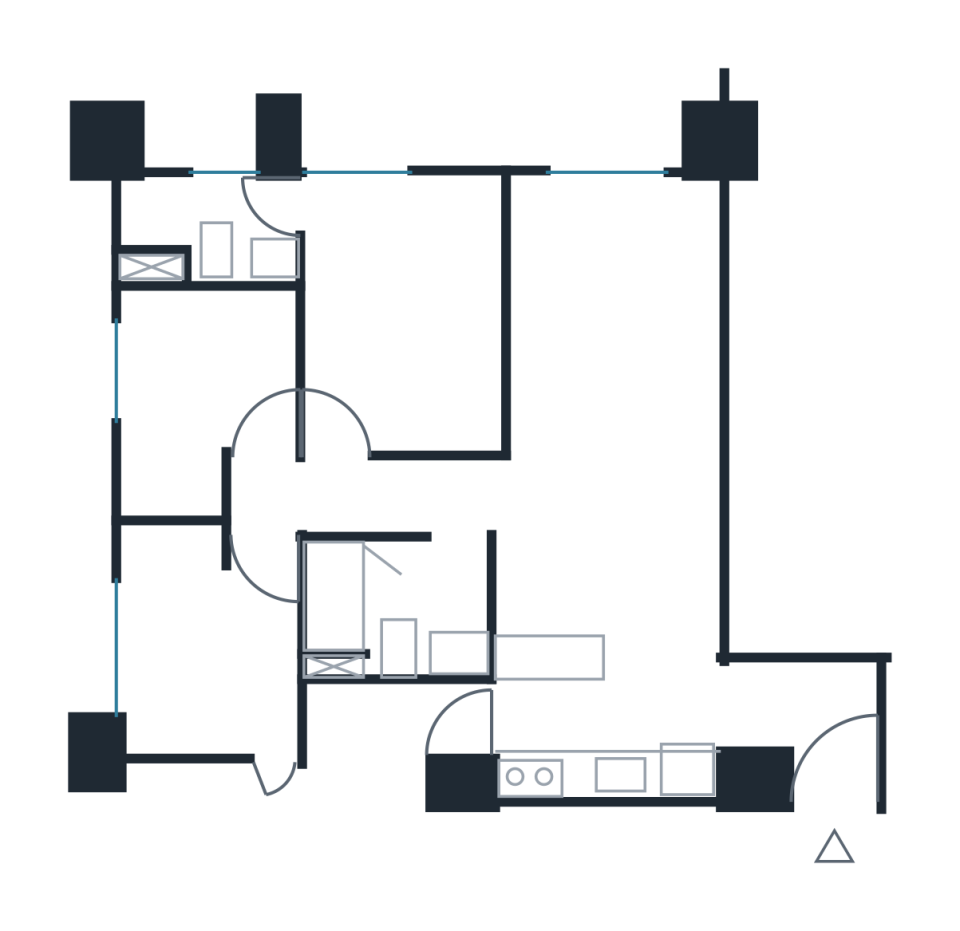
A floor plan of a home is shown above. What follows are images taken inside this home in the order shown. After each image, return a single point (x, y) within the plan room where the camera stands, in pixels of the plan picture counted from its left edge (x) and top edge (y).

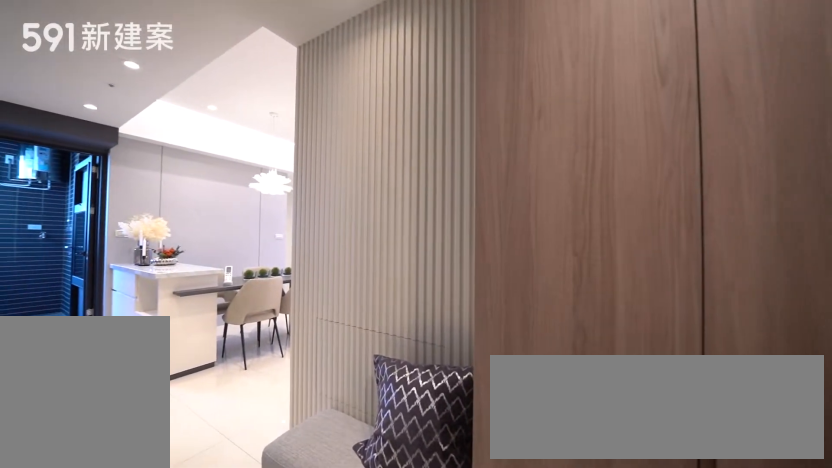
(808, 726)
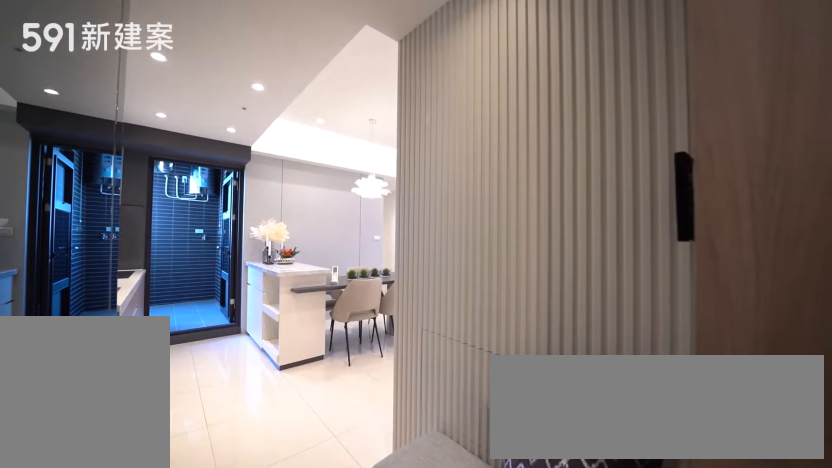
(808, 726)
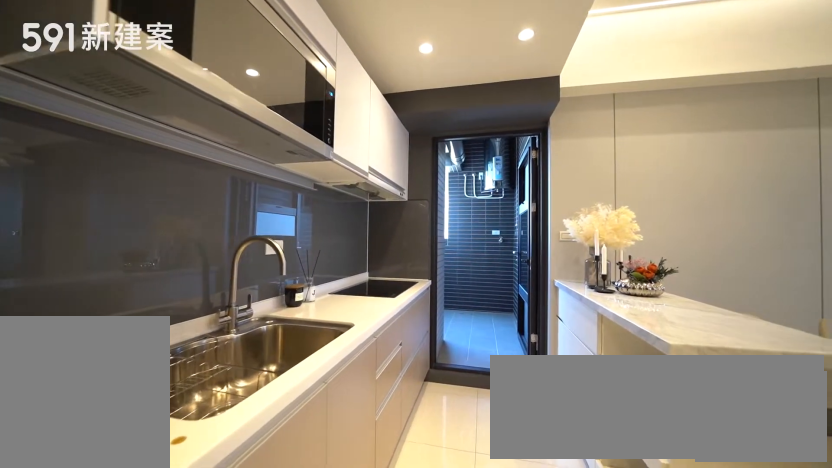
(606, 741)
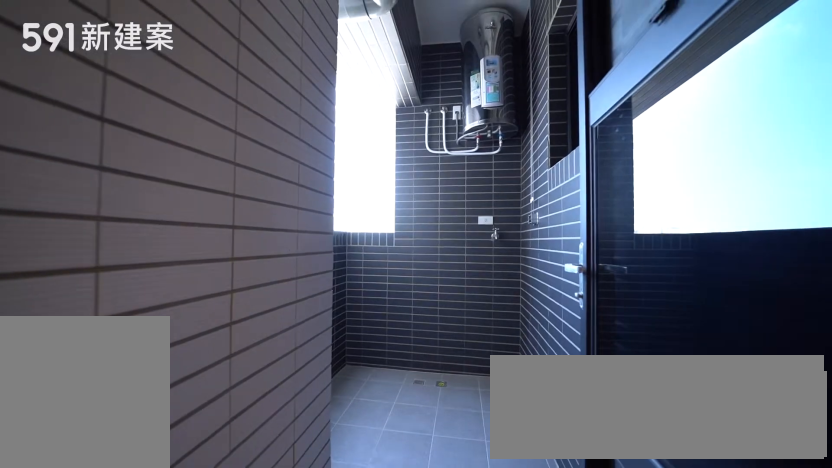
(384, 740)
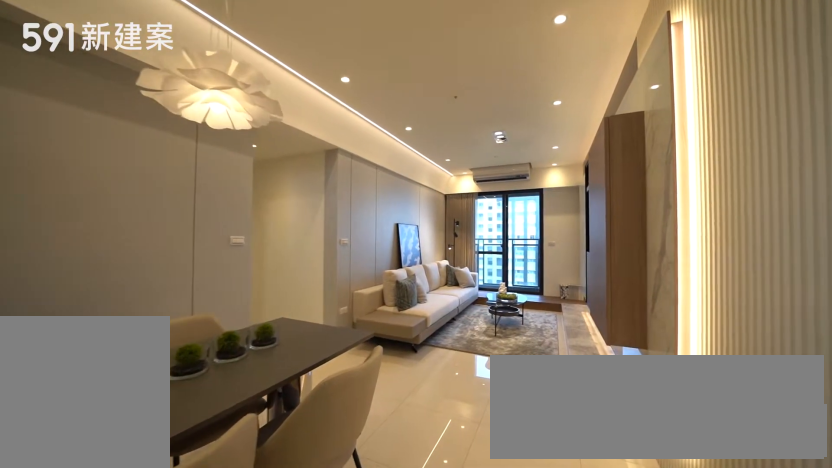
(609, 584)
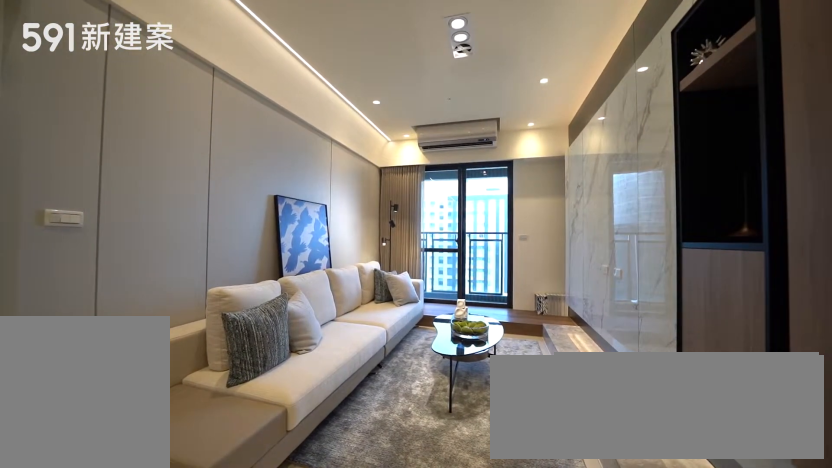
(617, 335)
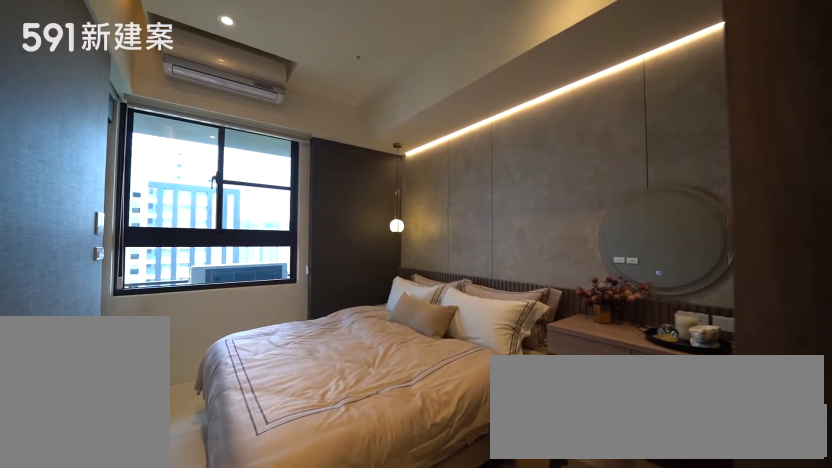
(405, 315)
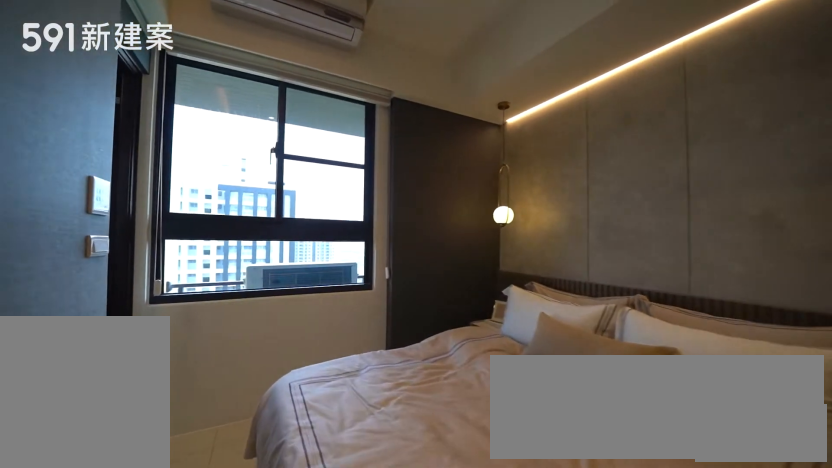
(405, 315)
